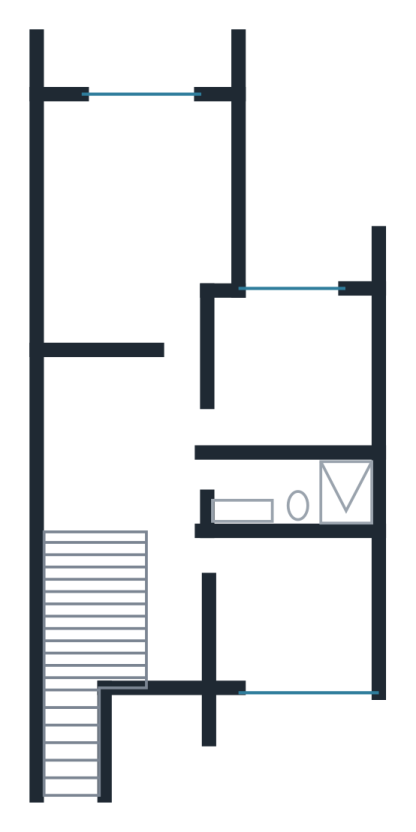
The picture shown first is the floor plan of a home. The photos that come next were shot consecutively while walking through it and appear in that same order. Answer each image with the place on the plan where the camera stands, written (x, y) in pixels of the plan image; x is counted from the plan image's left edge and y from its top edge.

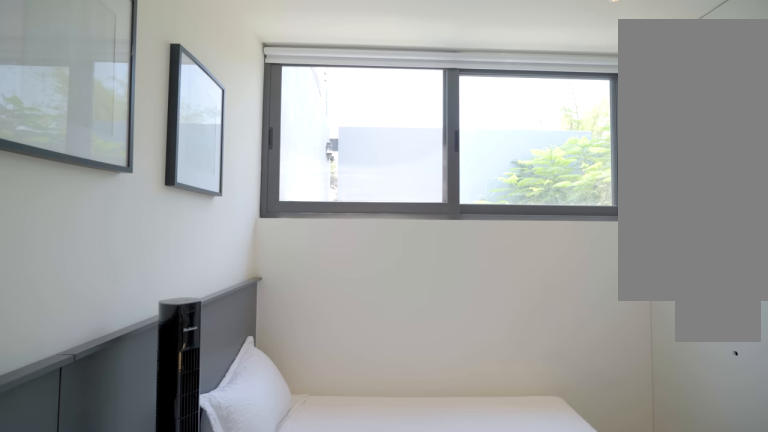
(250, 631)
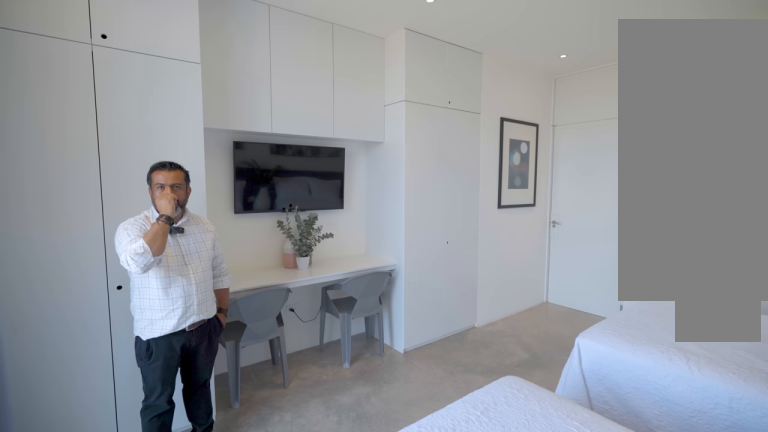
(90, 113)
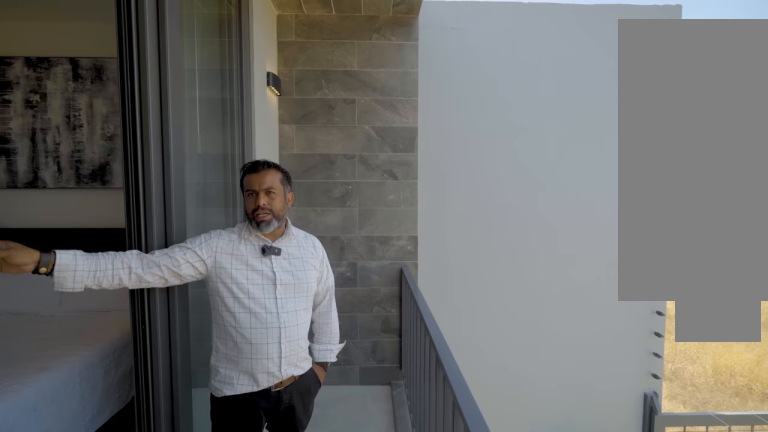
(157, 70)
